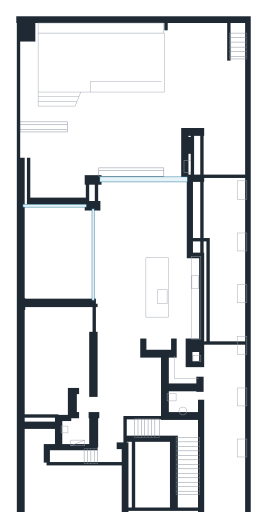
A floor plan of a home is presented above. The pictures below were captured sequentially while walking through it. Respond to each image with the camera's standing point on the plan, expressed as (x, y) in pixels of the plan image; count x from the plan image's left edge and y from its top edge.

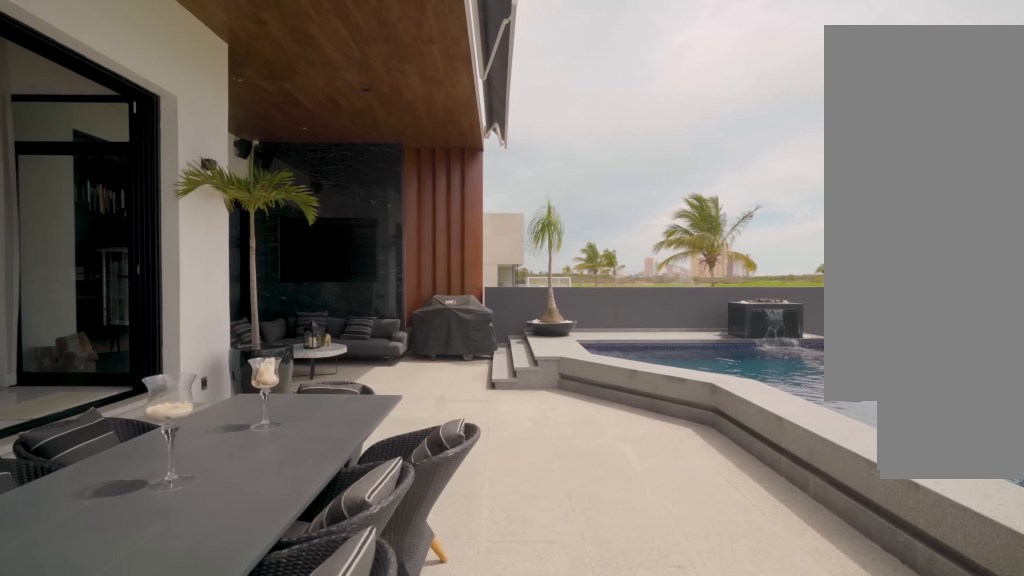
(174, 116)
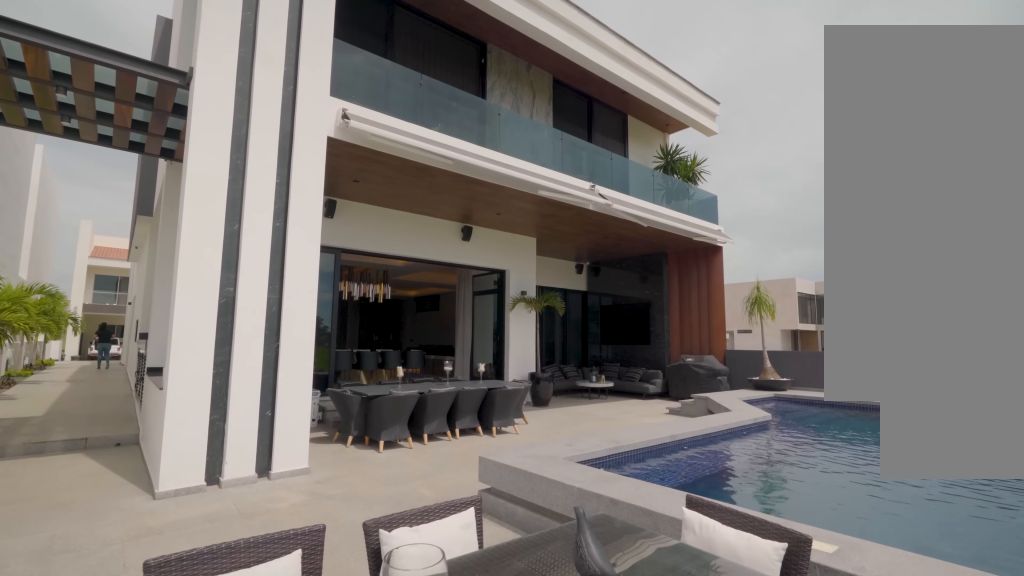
(211, 67)
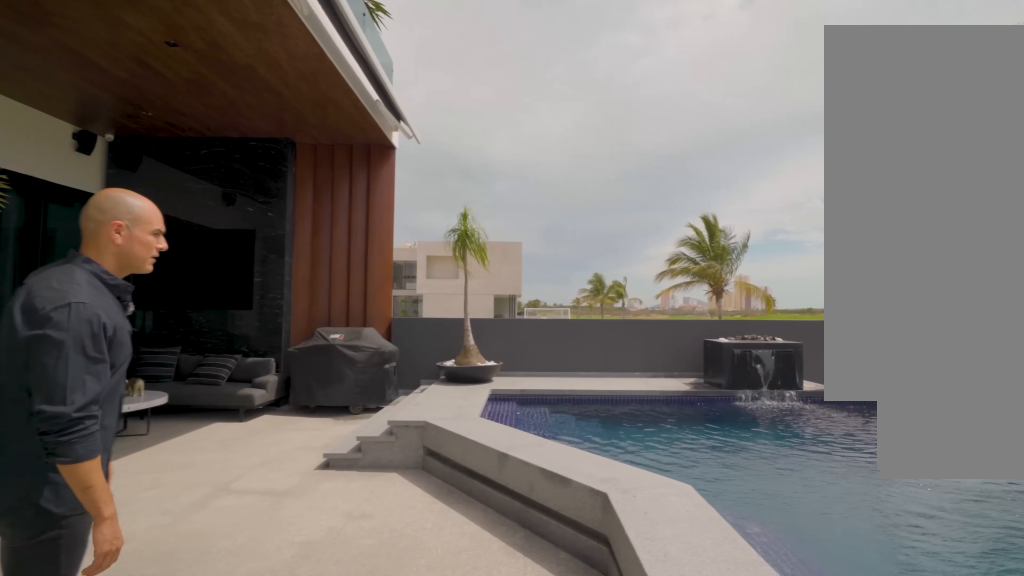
(103, 111)
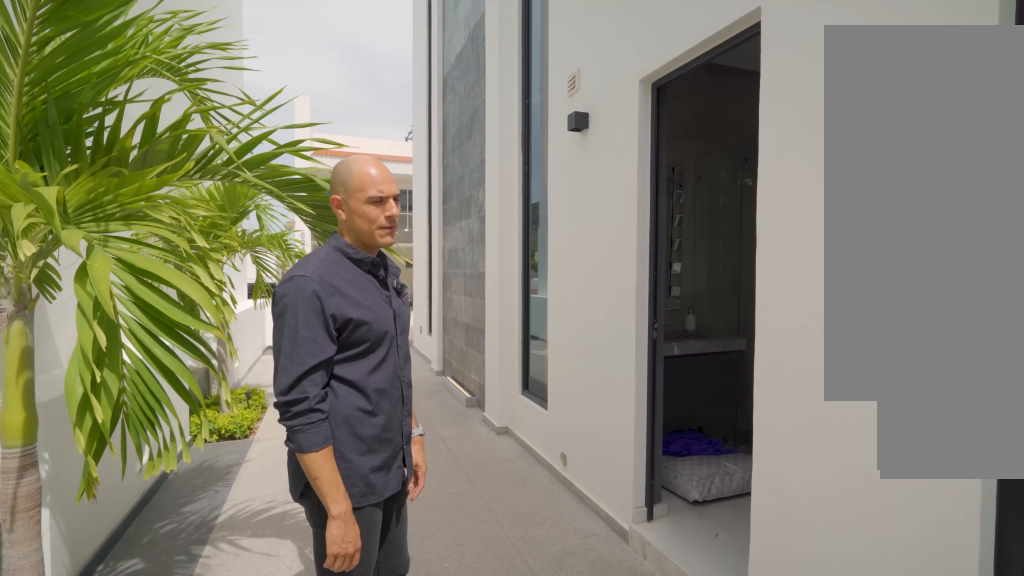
(222, 353)
